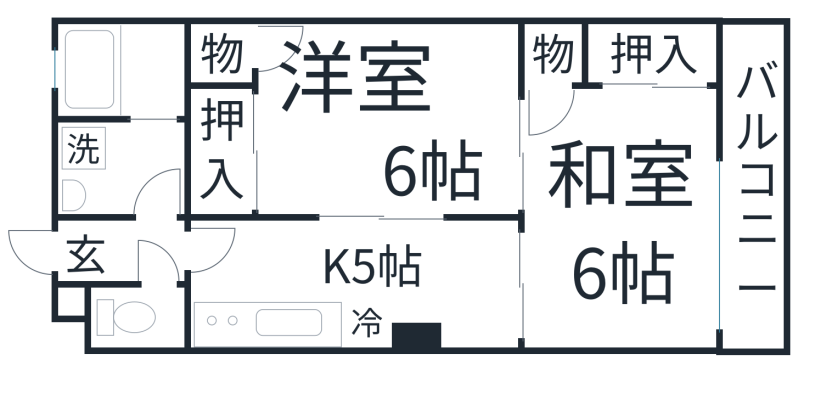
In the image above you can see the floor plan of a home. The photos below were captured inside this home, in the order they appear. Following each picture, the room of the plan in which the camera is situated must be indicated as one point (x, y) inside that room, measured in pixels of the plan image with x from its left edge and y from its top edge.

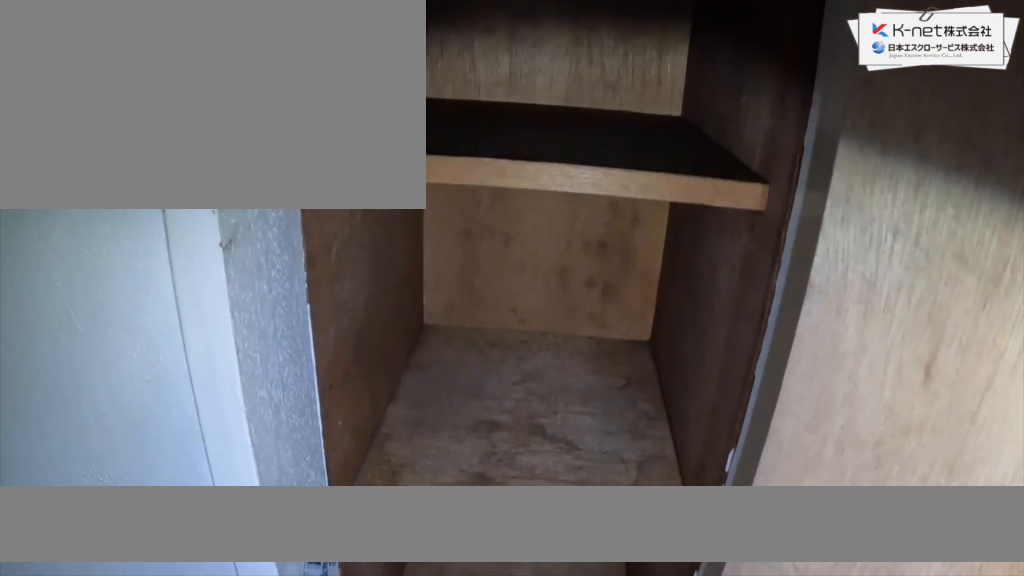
(108, 254)
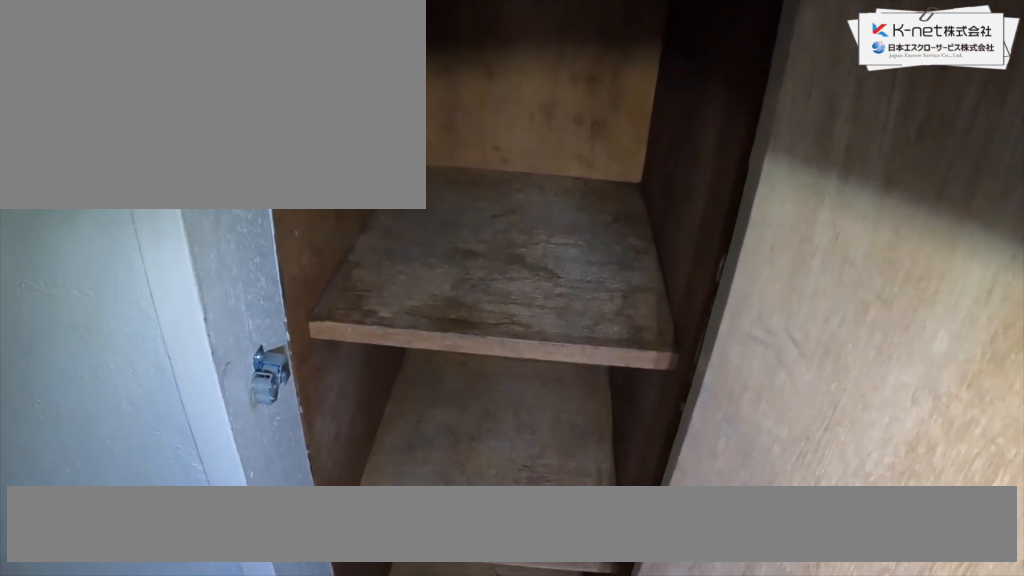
(108, 254)
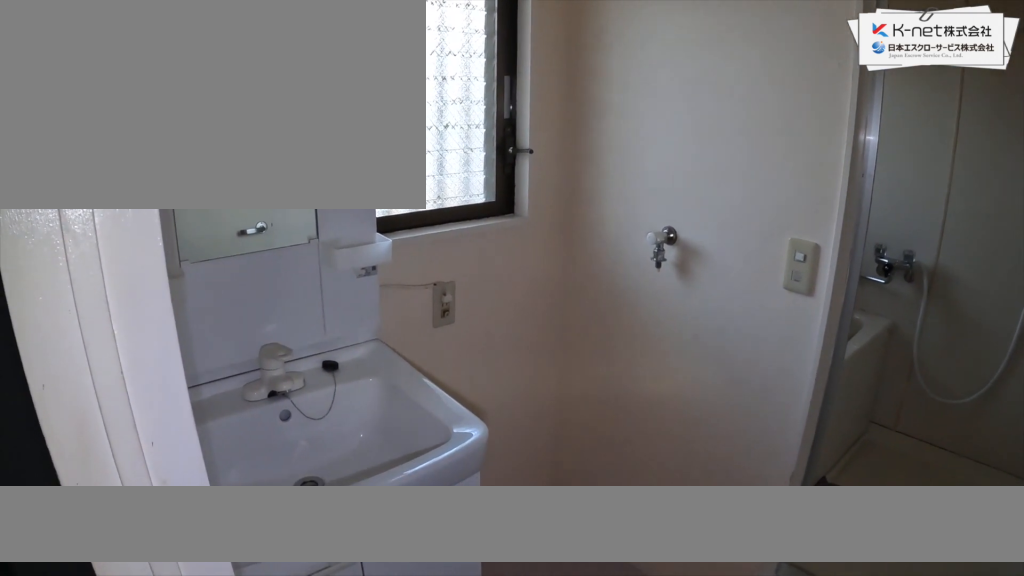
(125, 170)
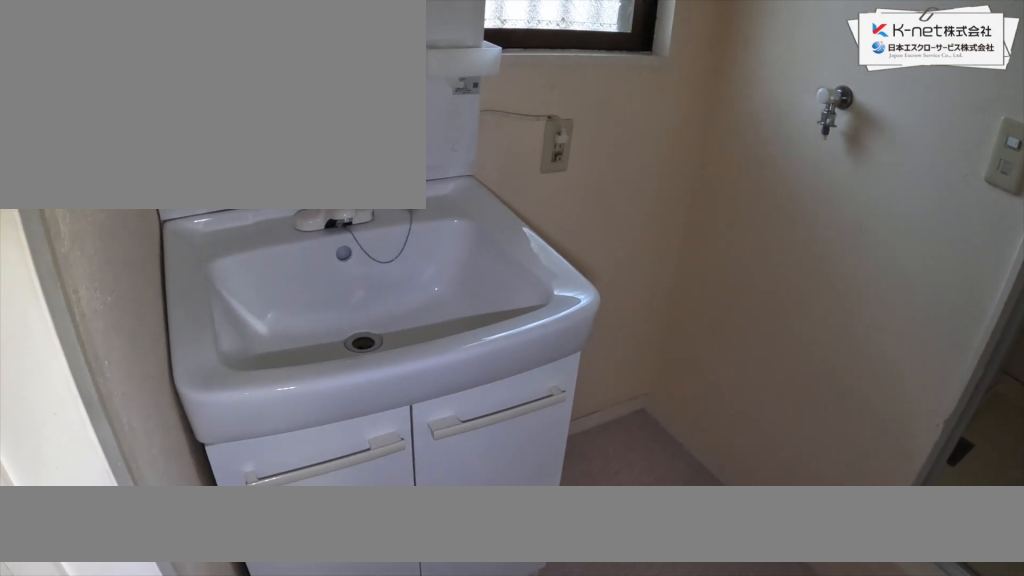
(125, 170)
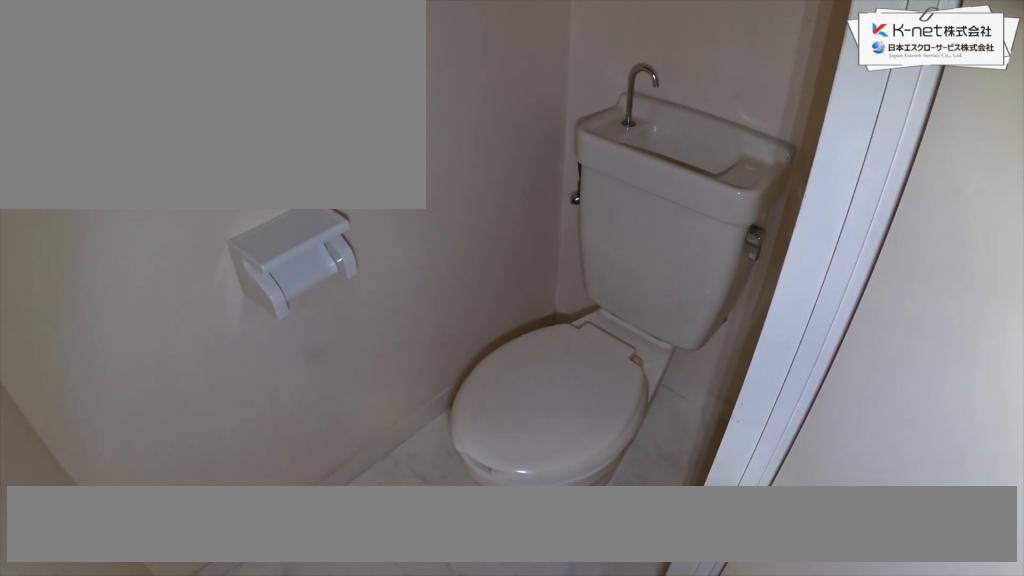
(138, 316)
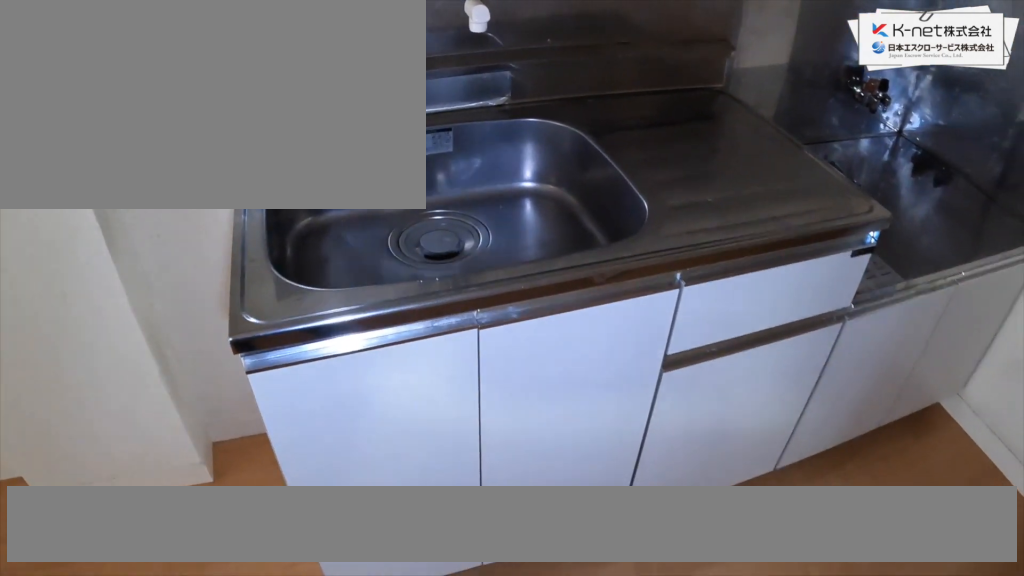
(353, 285)
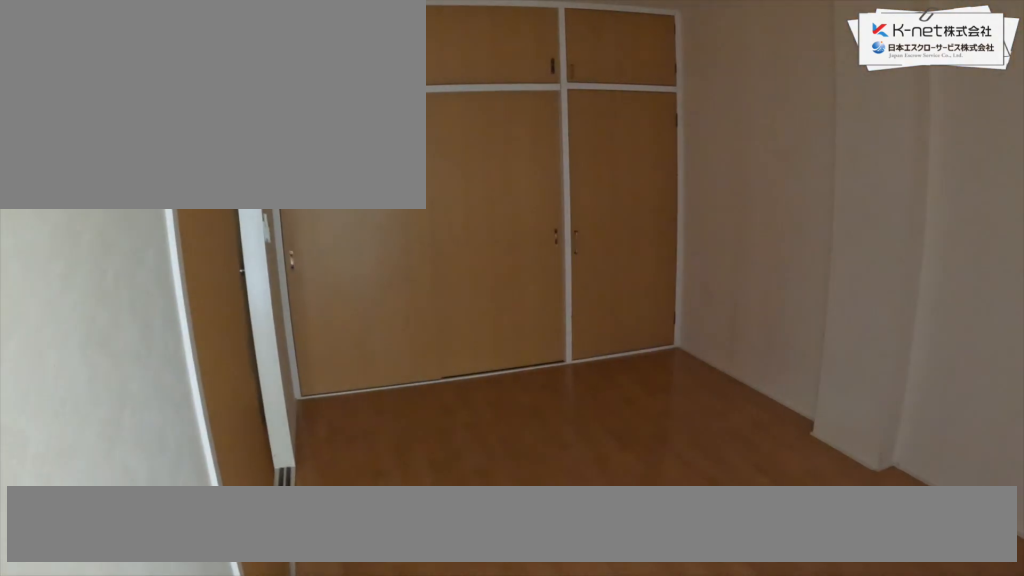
(389, 123)
